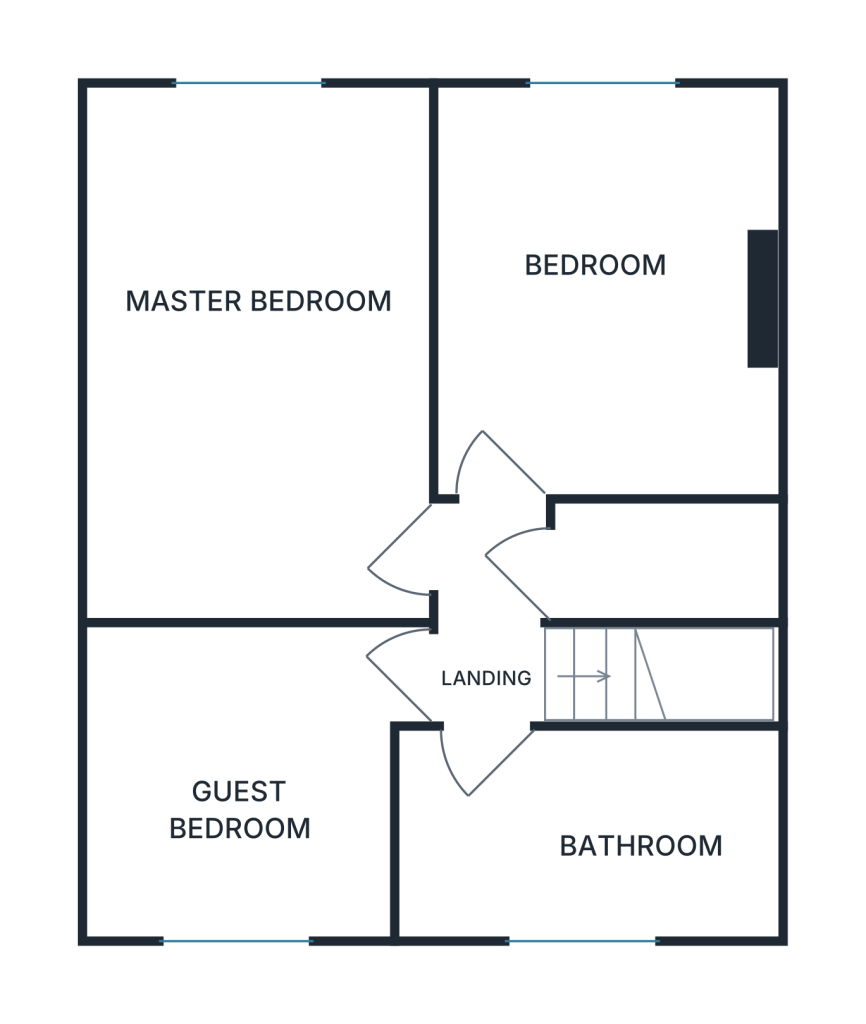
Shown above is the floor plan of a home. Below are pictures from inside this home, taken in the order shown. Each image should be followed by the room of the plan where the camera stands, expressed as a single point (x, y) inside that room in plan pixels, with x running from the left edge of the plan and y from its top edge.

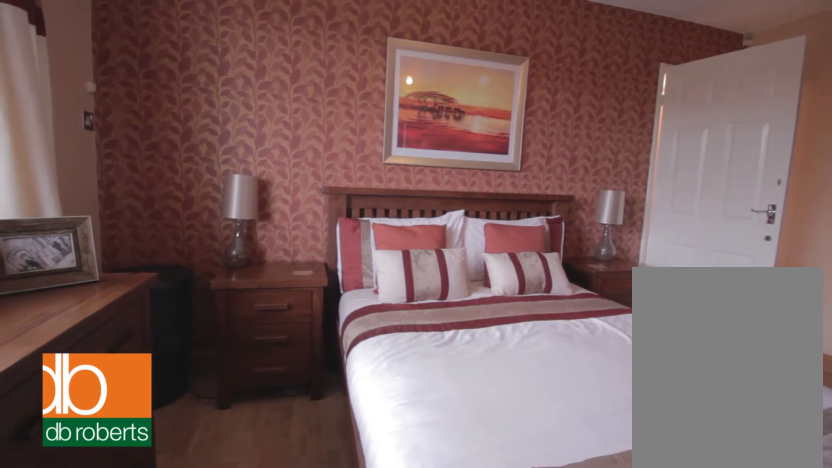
(259, 356)
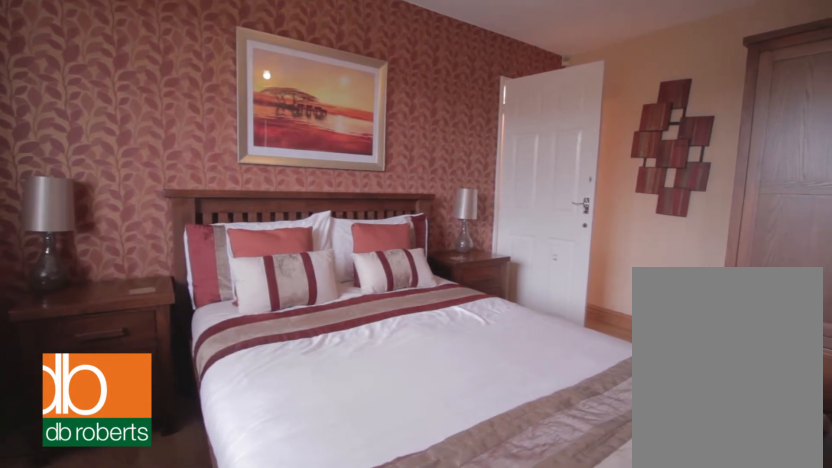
(259, 356)
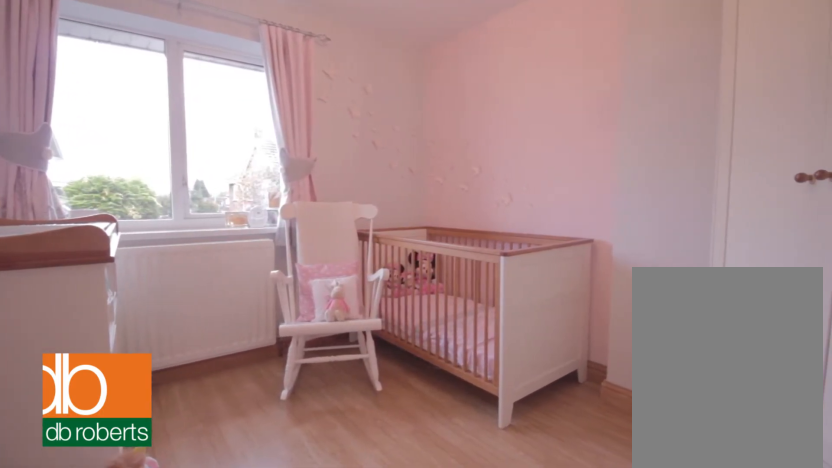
(603, 296)
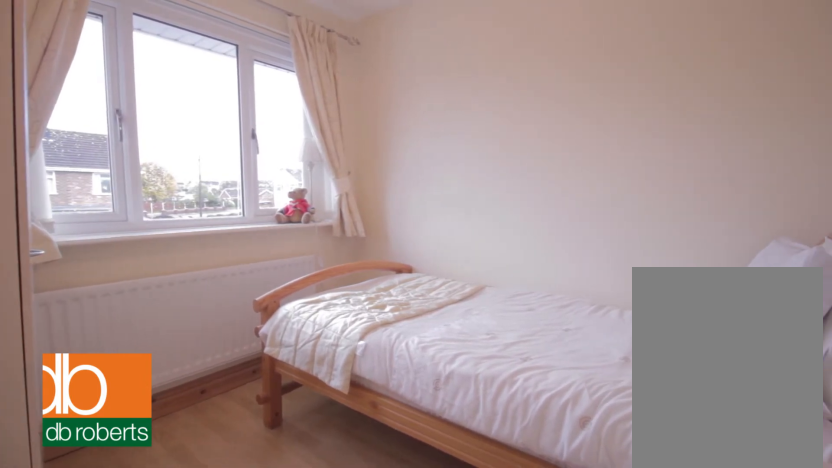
(247, 773)
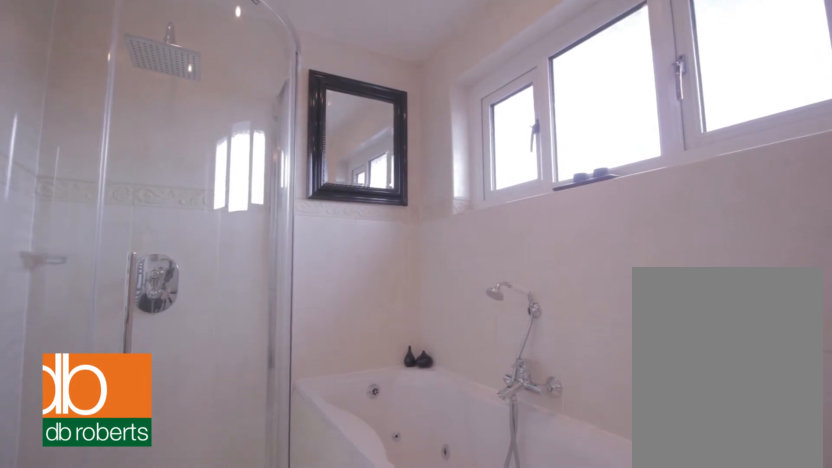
(586, 831)
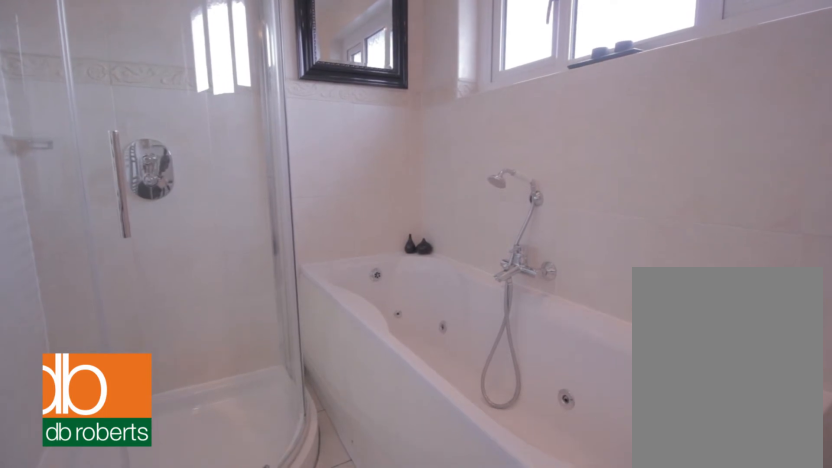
(586, 831)
